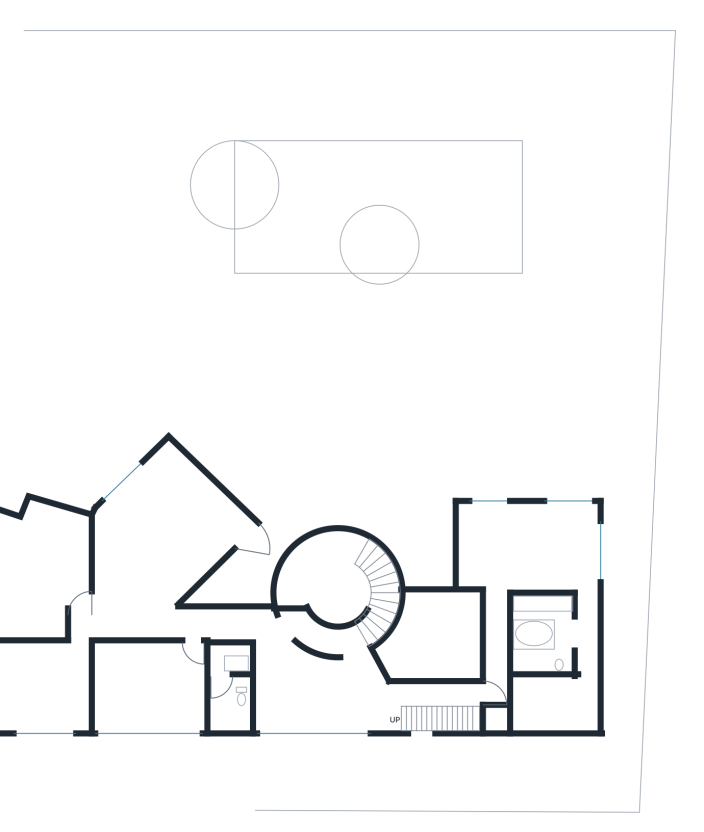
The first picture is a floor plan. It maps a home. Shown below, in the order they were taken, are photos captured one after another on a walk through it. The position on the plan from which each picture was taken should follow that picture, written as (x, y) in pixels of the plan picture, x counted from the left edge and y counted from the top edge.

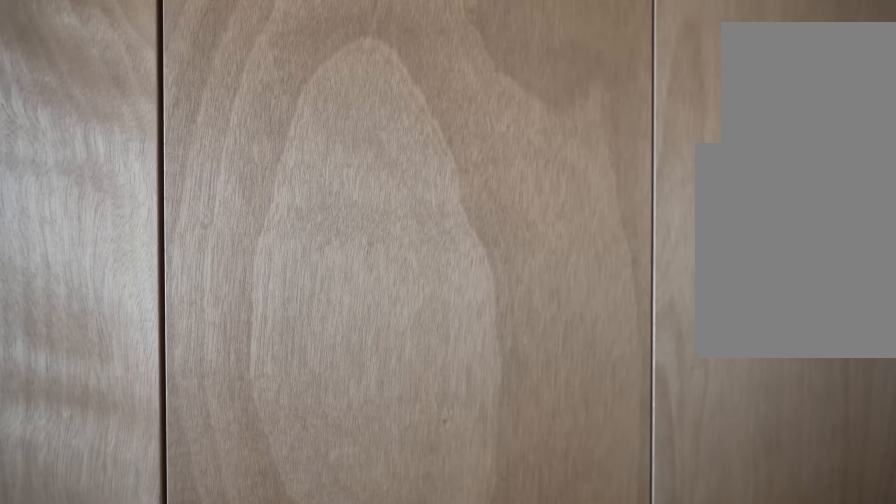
(549, 707)
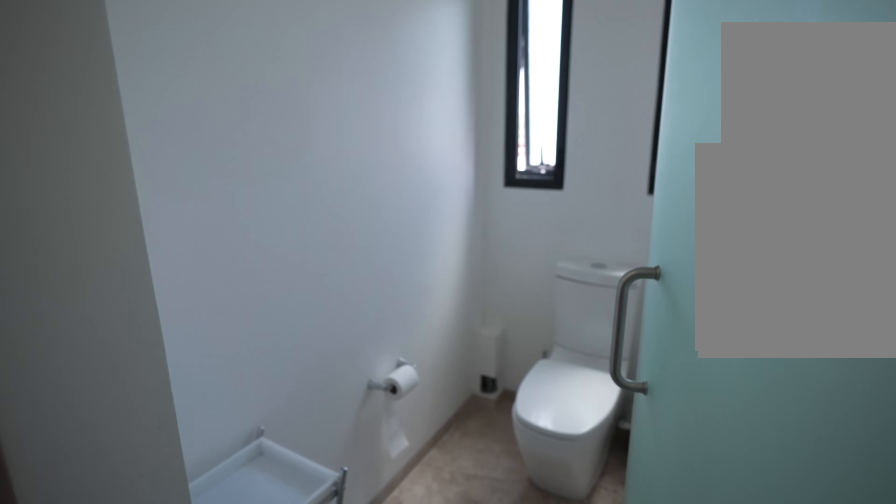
(560, 643)
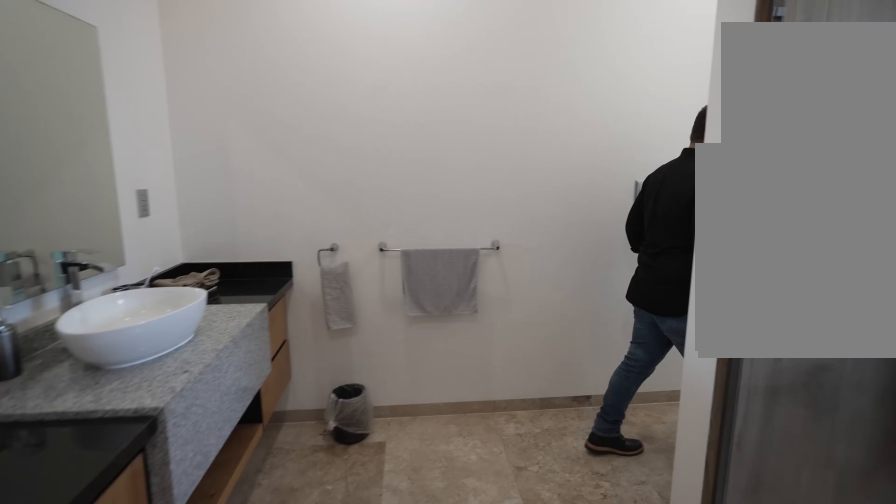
(583, 585)
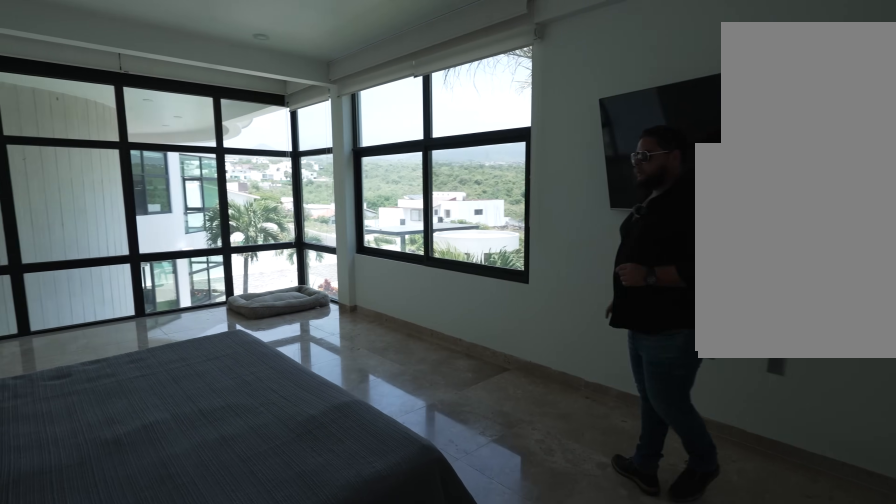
(576, 521)
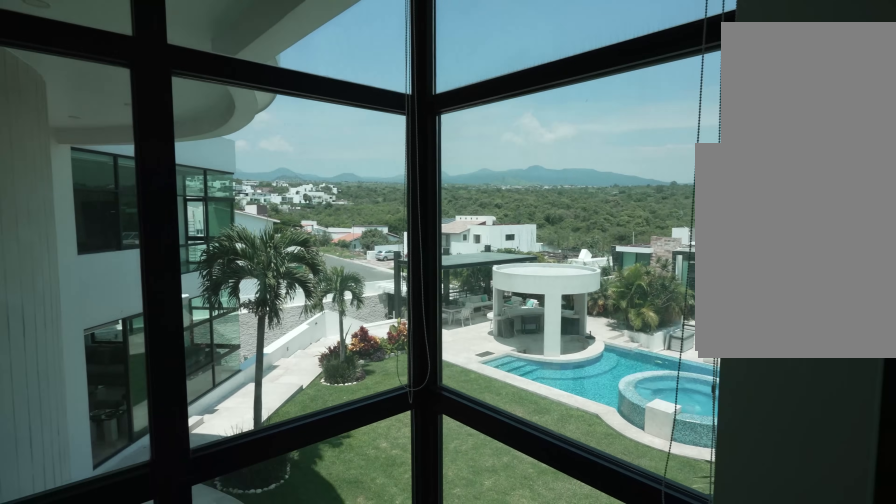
(516, 520)
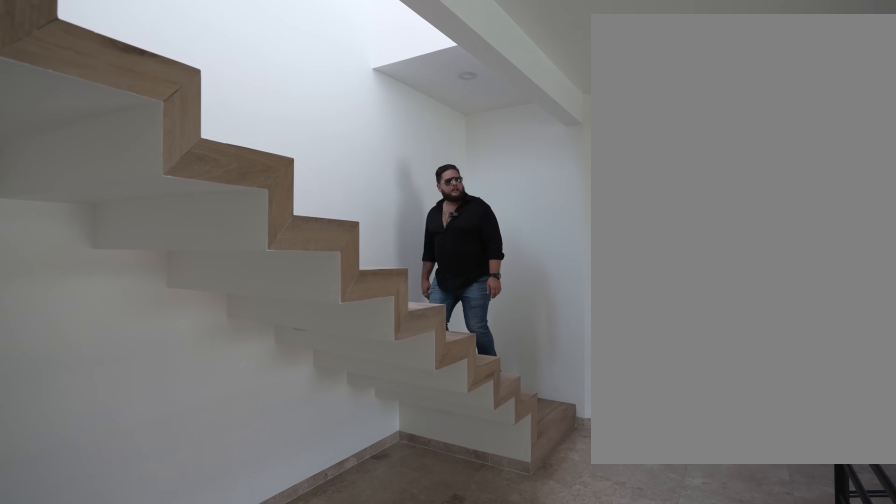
(456, 691)
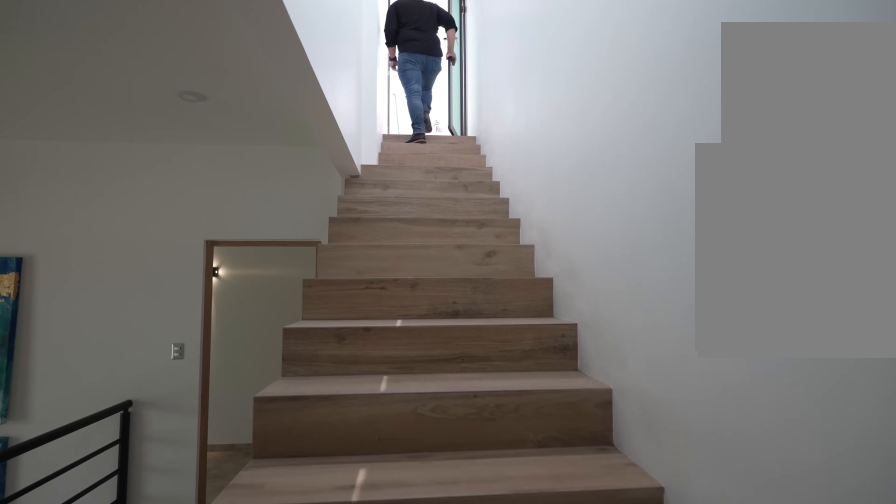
(419, 719)
